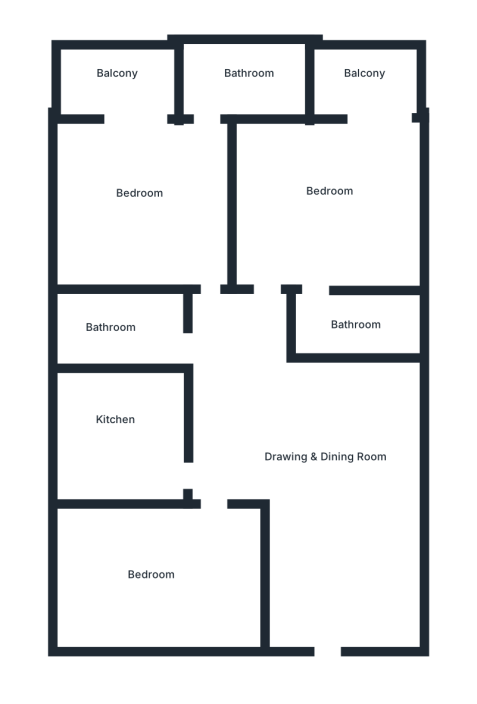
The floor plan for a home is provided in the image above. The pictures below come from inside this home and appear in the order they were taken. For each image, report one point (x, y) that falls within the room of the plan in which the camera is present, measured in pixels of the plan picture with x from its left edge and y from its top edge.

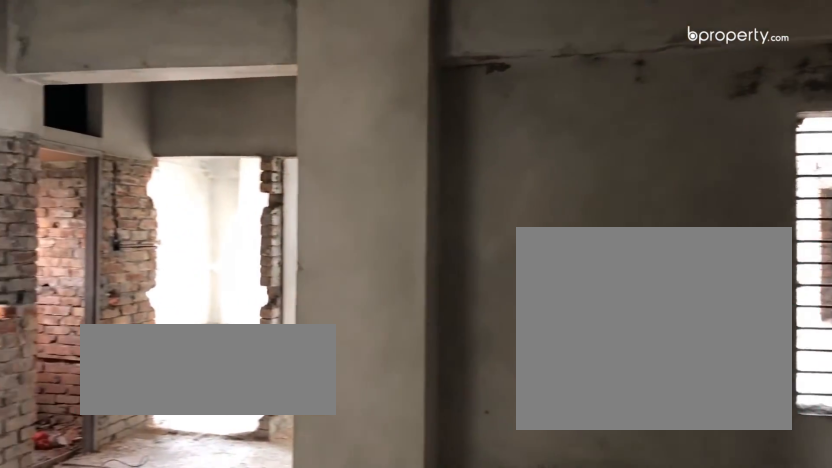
(322, 462)
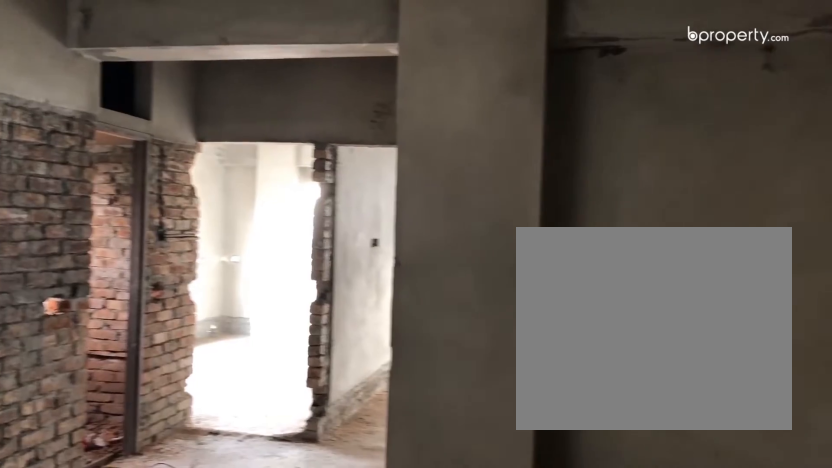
(323, 462)
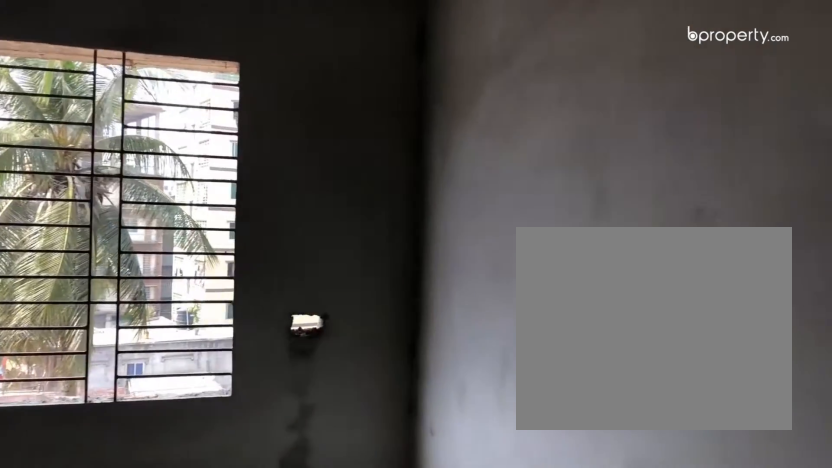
(151, 574)
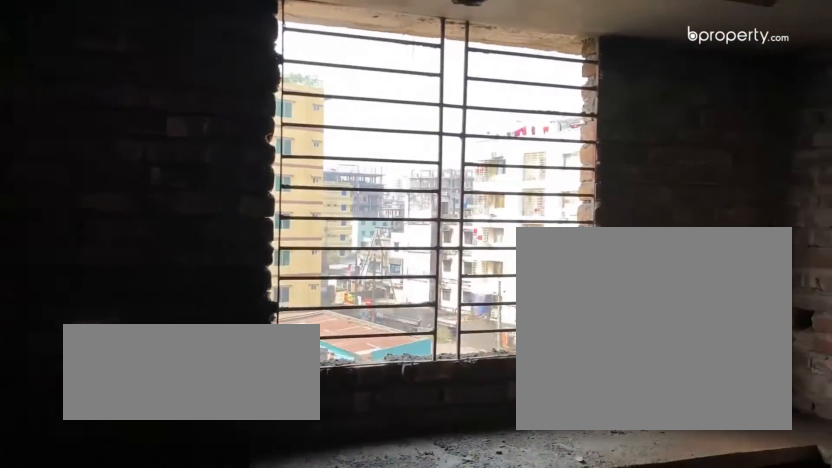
(117, 425)
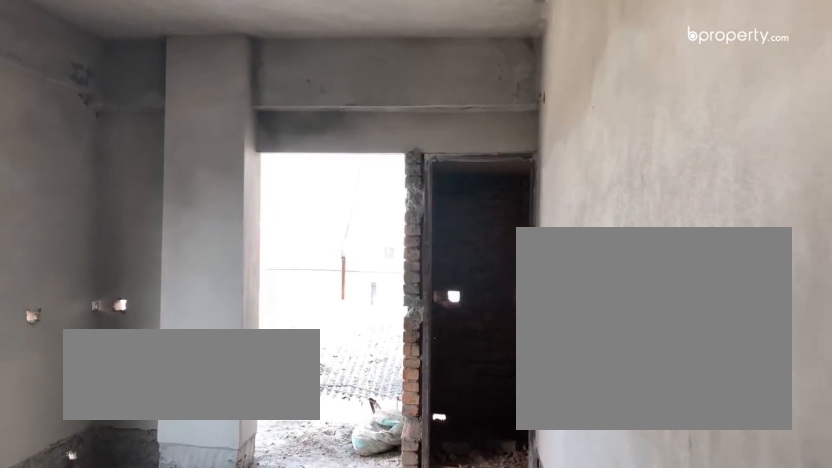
(142, 196)
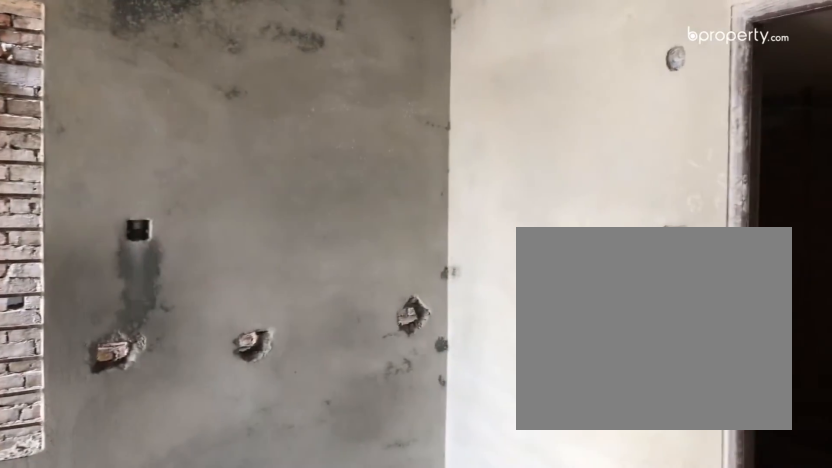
(335, 190)
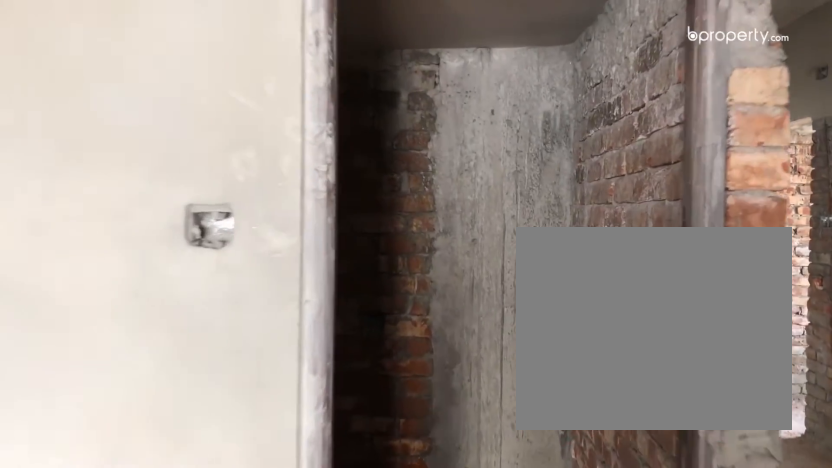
(358, 321)
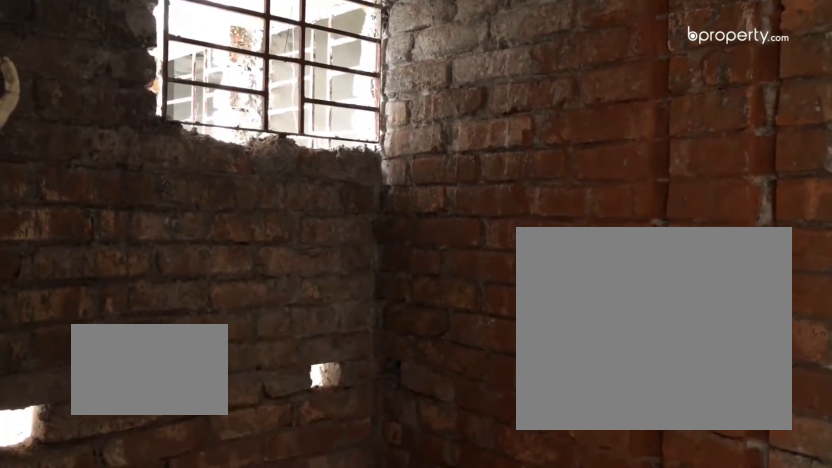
(358, 321)
